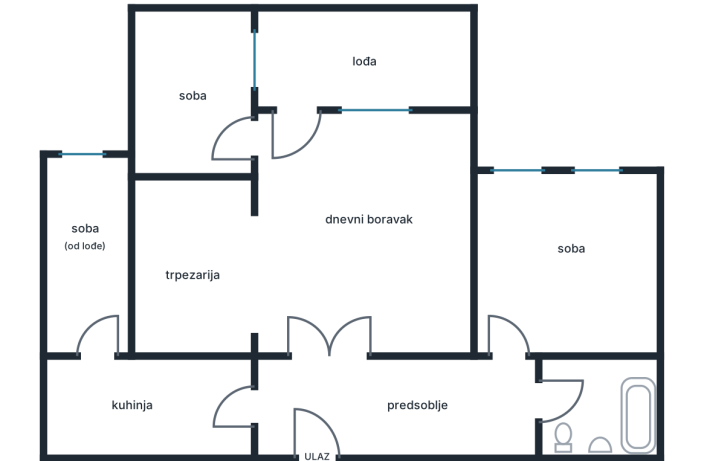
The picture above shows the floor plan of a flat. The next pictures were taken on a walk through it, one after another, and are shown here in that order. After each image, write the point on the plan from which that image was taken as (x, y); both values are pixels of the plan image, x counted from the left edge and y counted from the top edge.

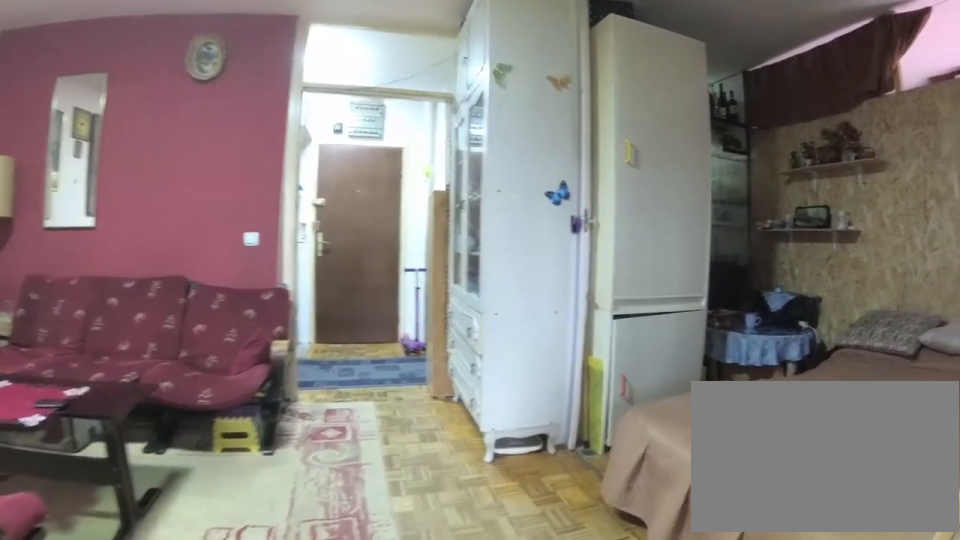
(295, 192)
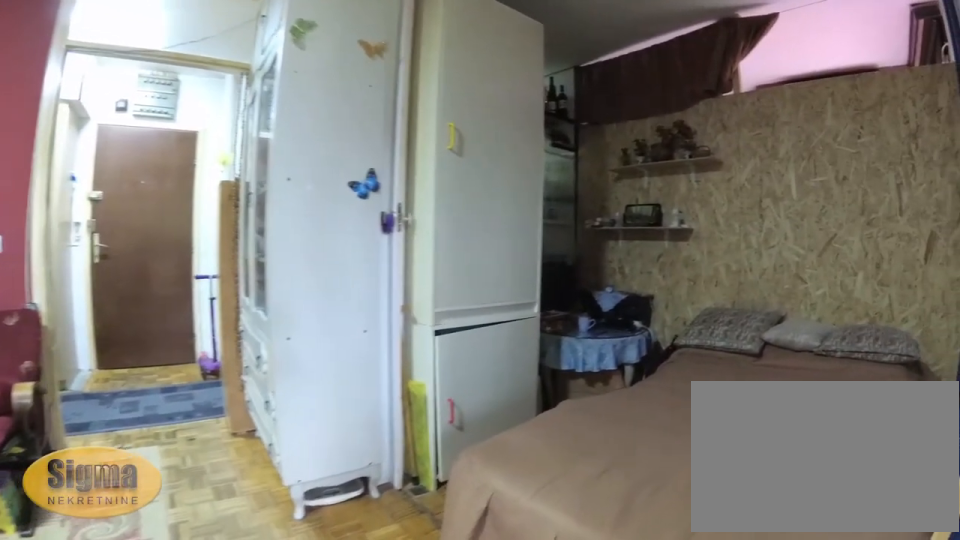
(304, 213)
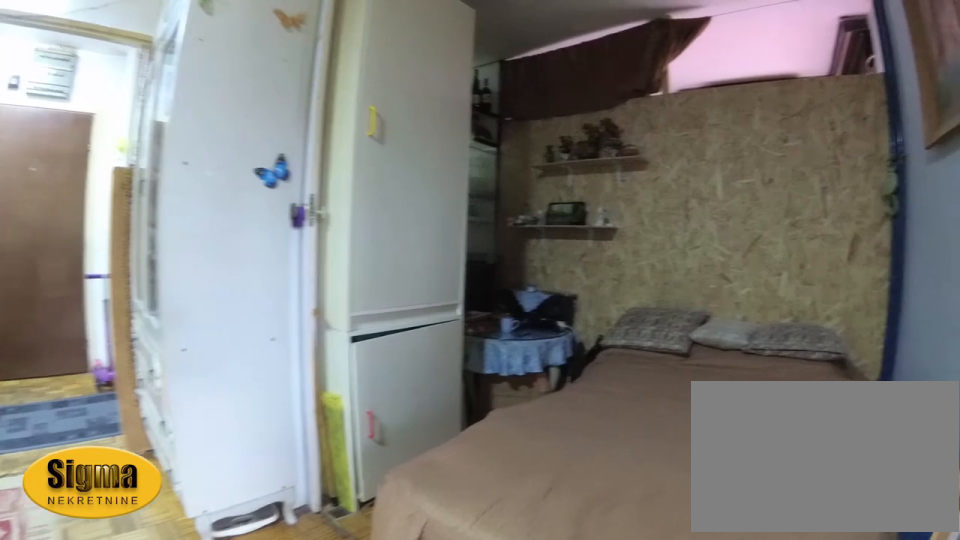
(299, 218)
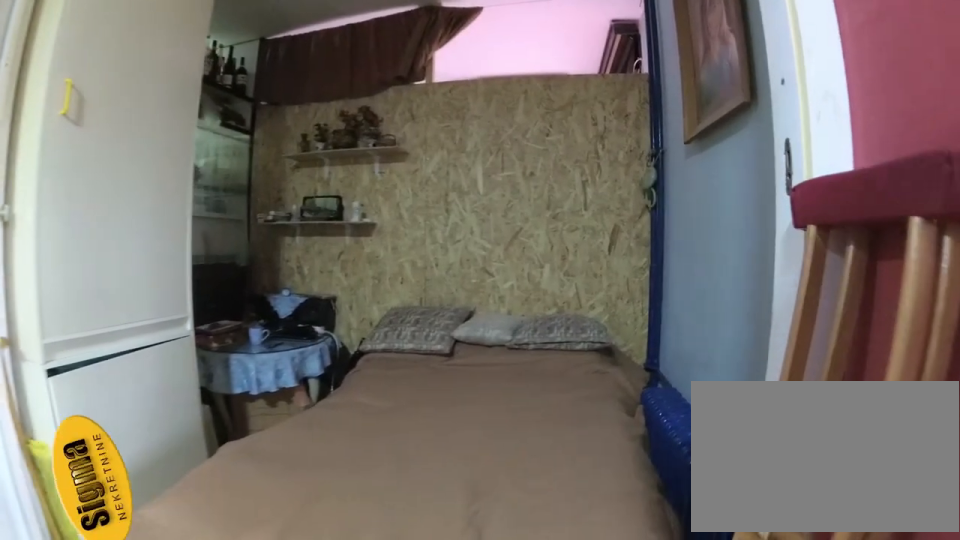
(285, 227)
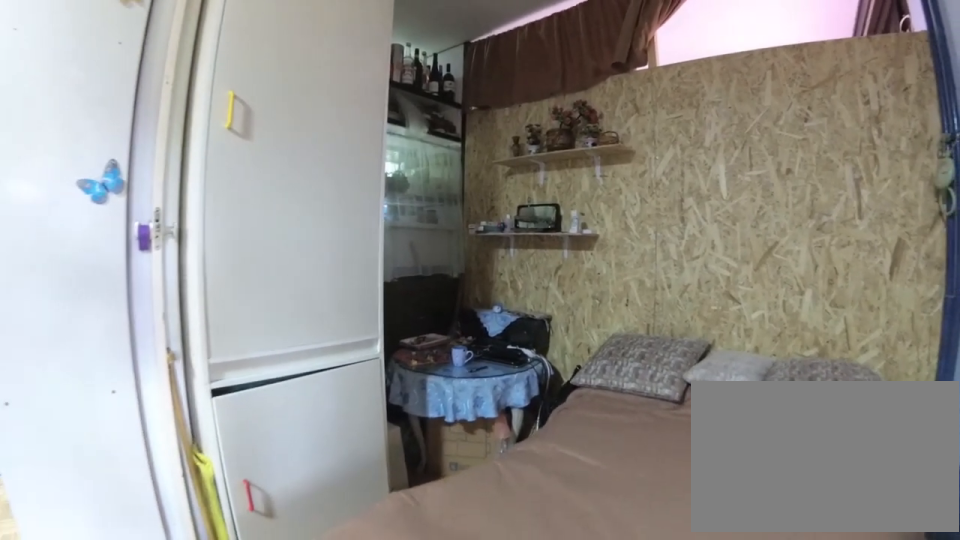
(260, 238)
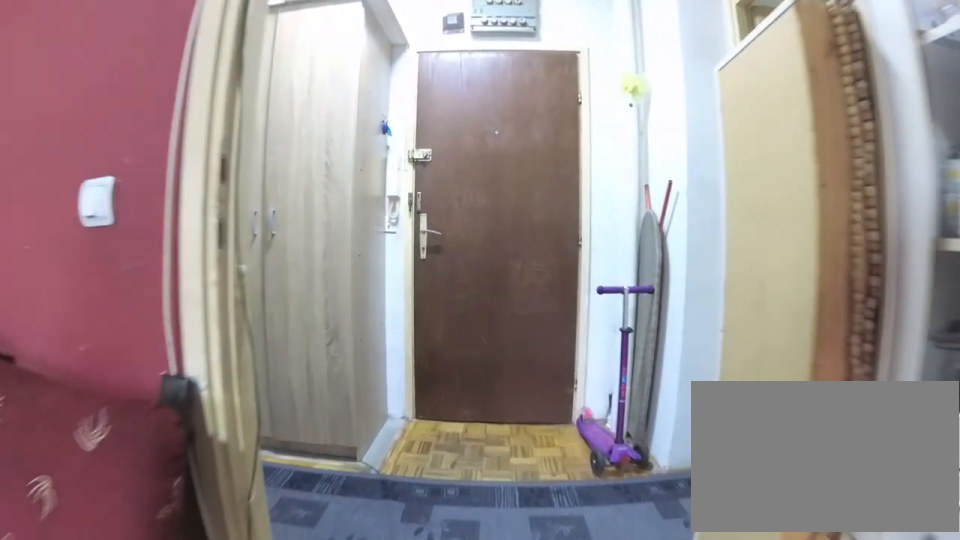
(315, 312)
